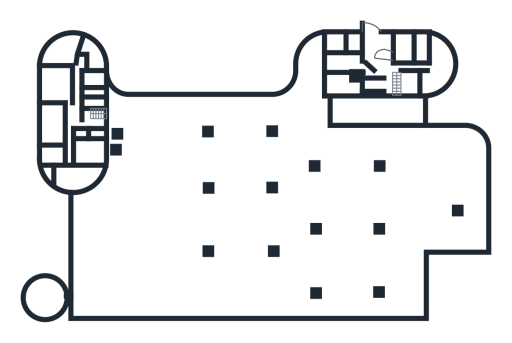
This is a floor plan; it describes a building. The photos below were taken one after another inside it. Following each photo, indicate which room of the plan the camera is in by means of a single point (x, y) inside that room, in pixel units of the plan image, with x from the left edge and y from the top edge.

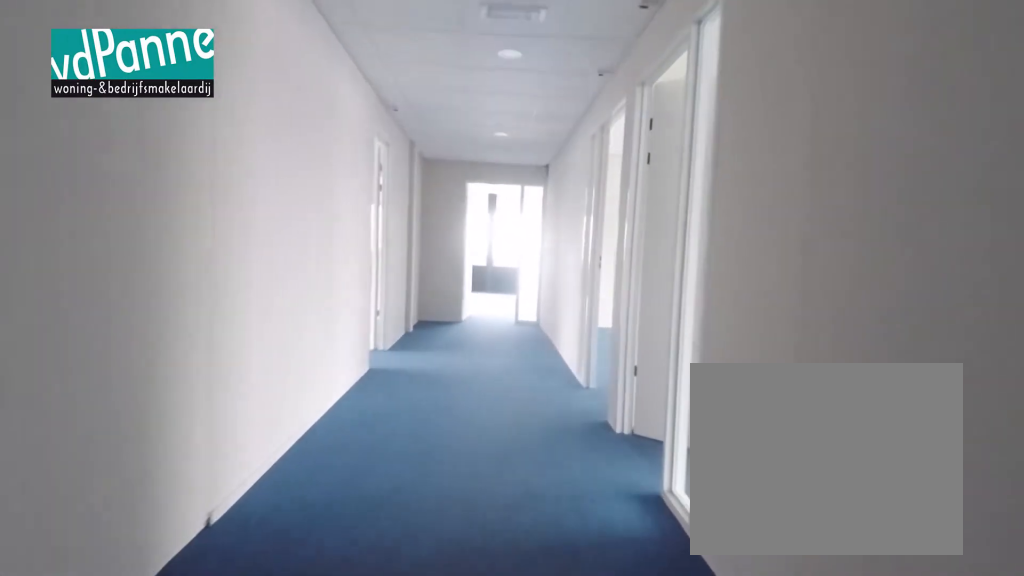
(79, 113)
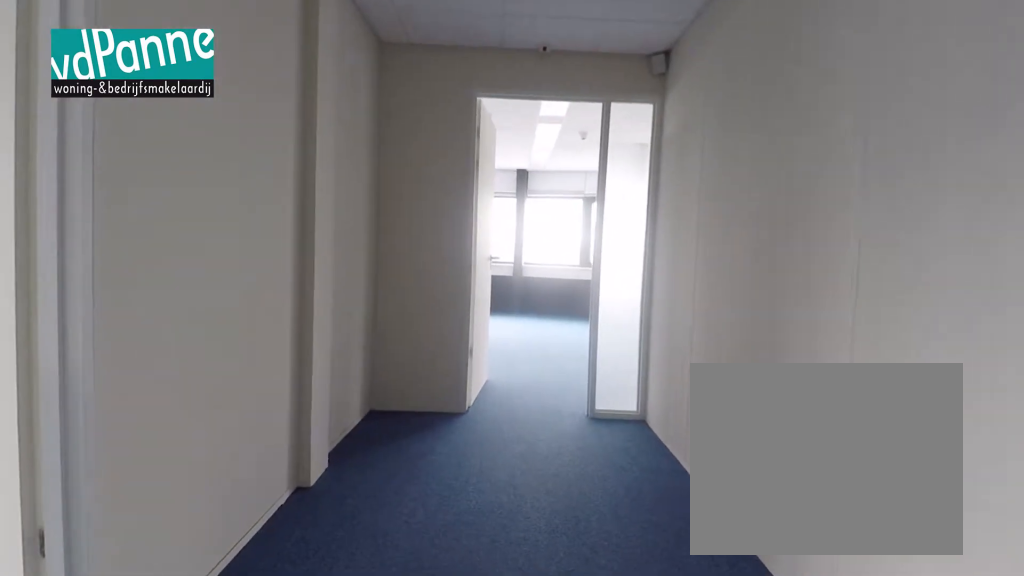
(79, 113)
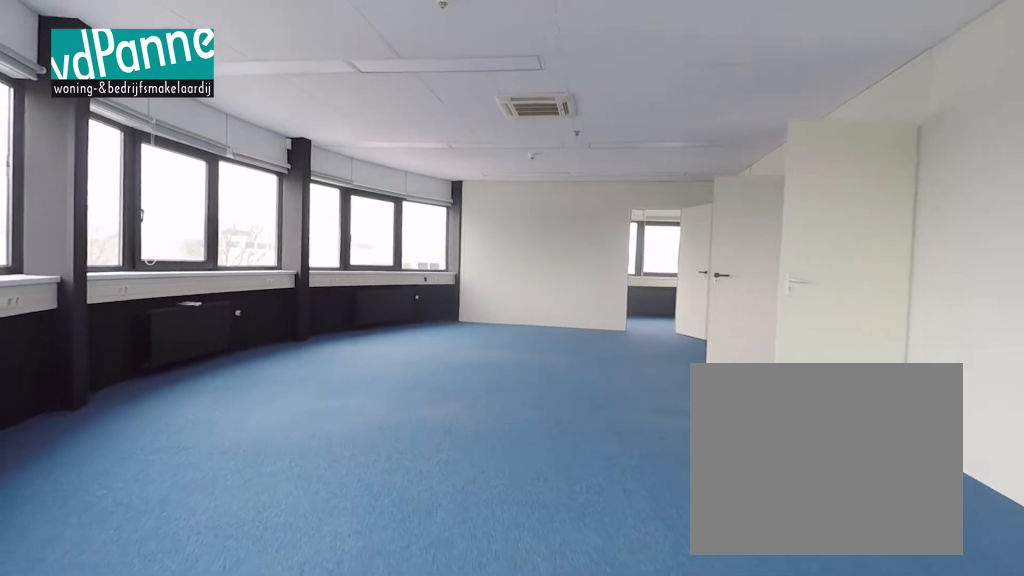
(77, 177)
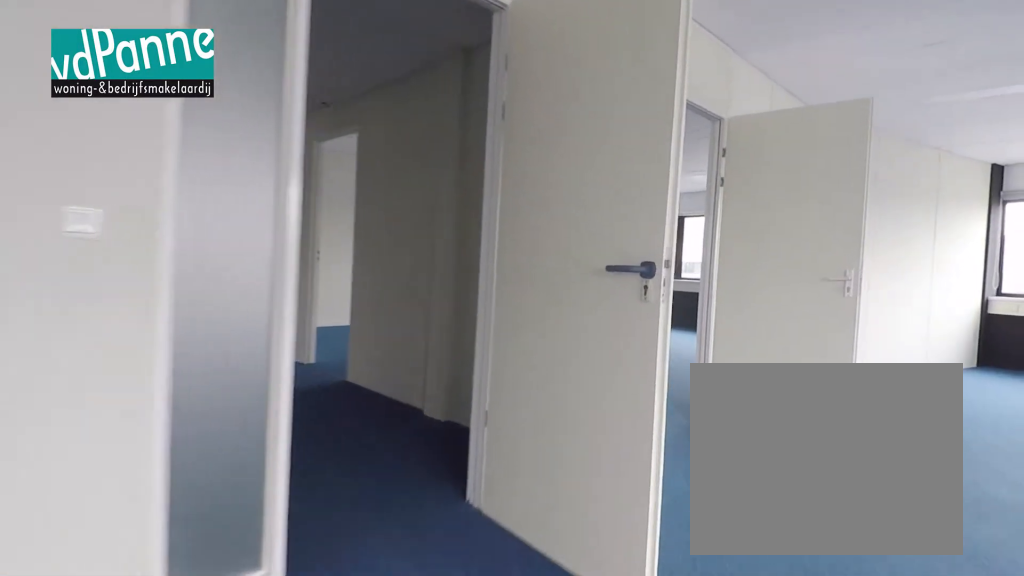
(77, 177)
